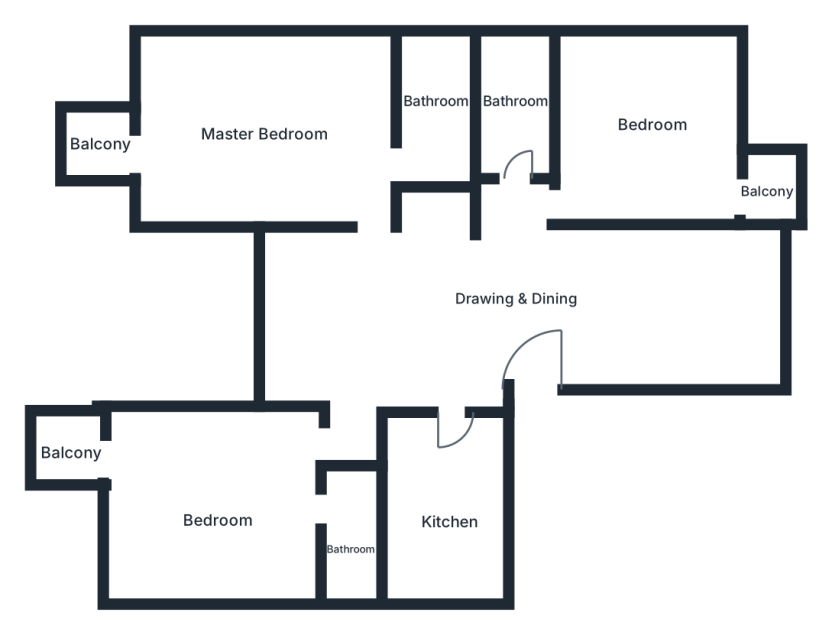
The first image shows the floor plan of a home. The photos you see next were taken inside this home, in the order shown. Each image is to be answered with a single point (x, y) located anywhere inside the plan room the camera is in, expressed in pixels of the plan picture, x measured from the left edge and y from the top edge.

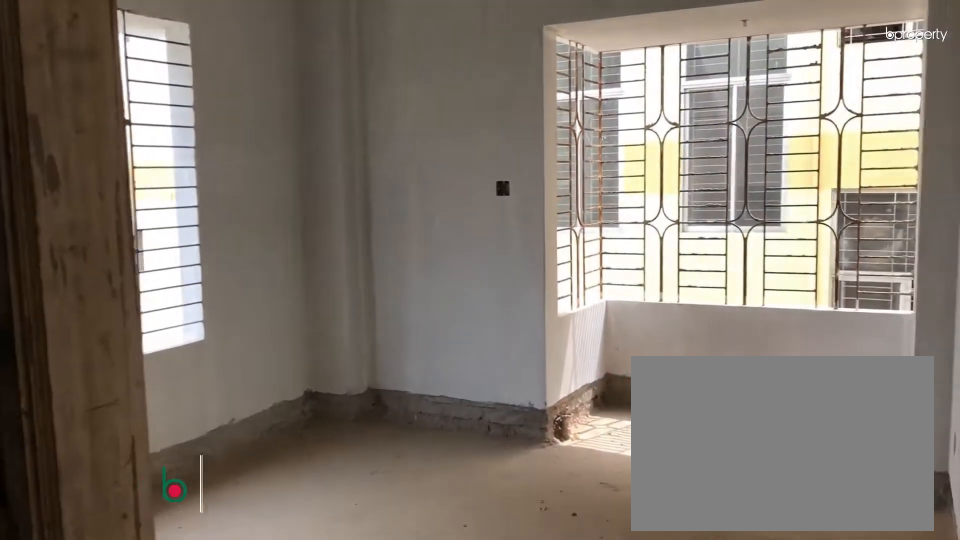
(584, 200)
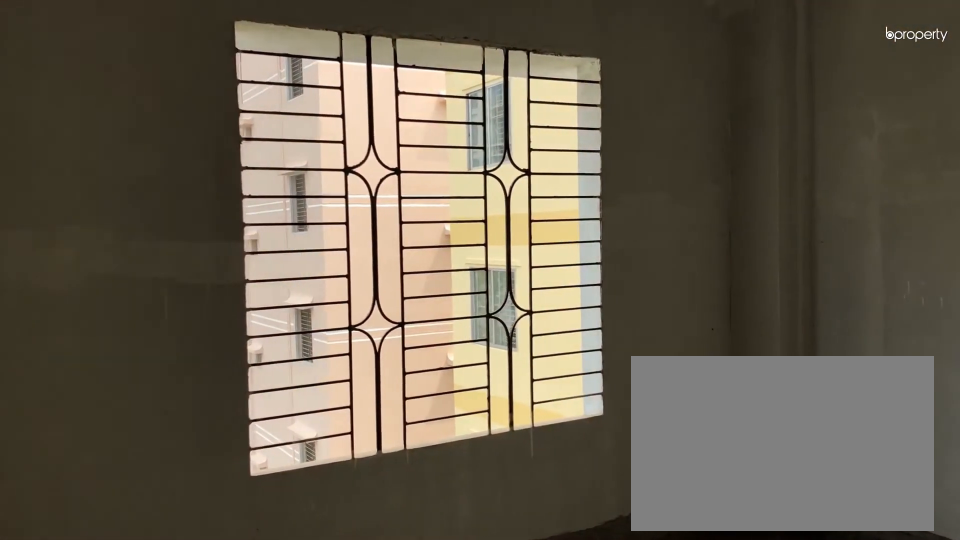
(645, 126)
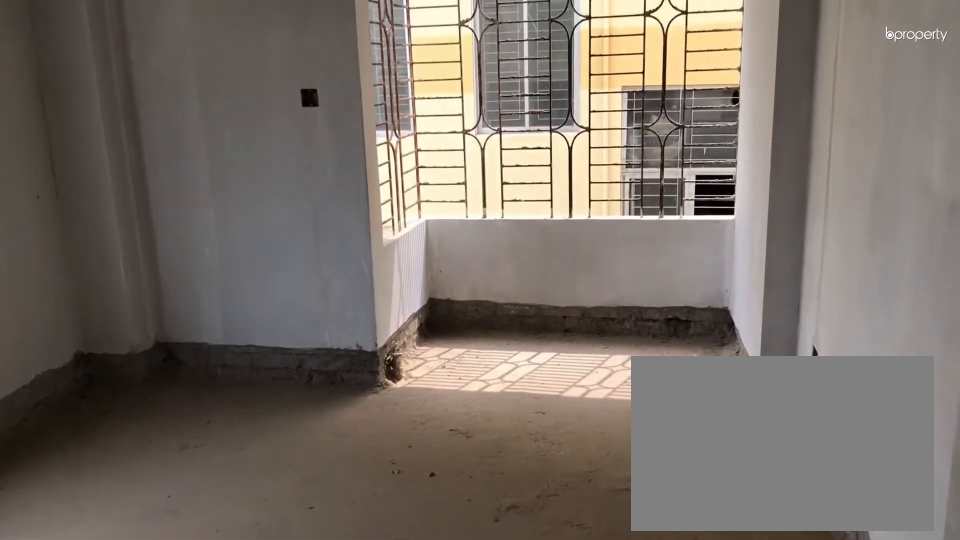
(645, 126)
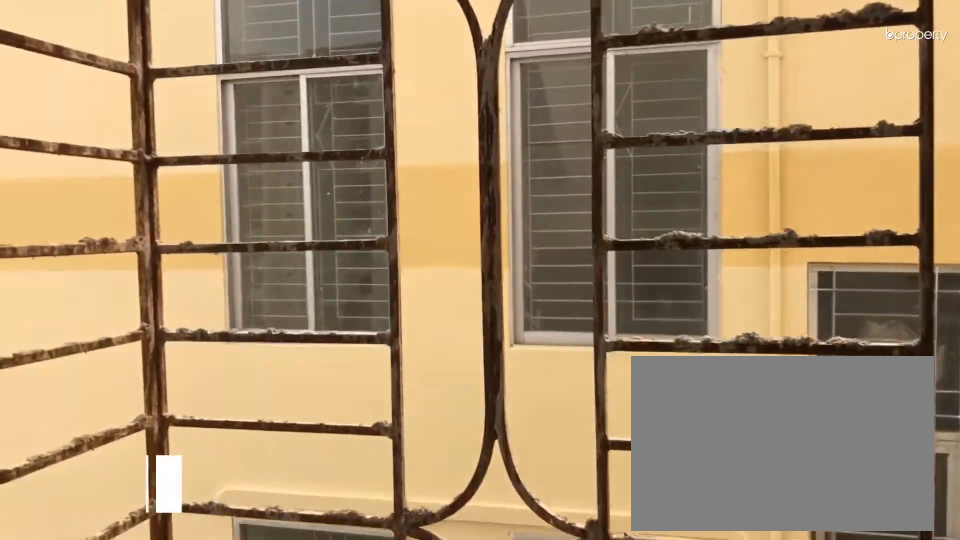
(772, 184)
